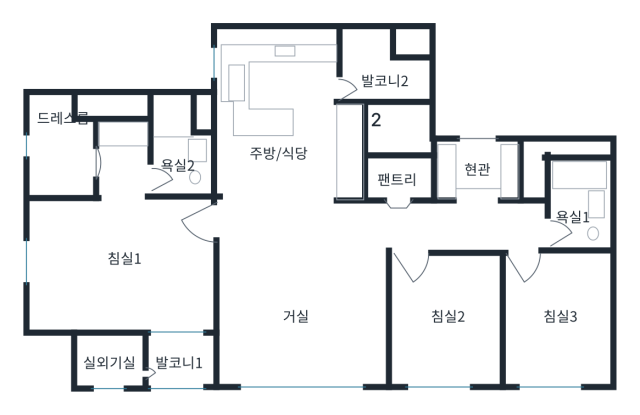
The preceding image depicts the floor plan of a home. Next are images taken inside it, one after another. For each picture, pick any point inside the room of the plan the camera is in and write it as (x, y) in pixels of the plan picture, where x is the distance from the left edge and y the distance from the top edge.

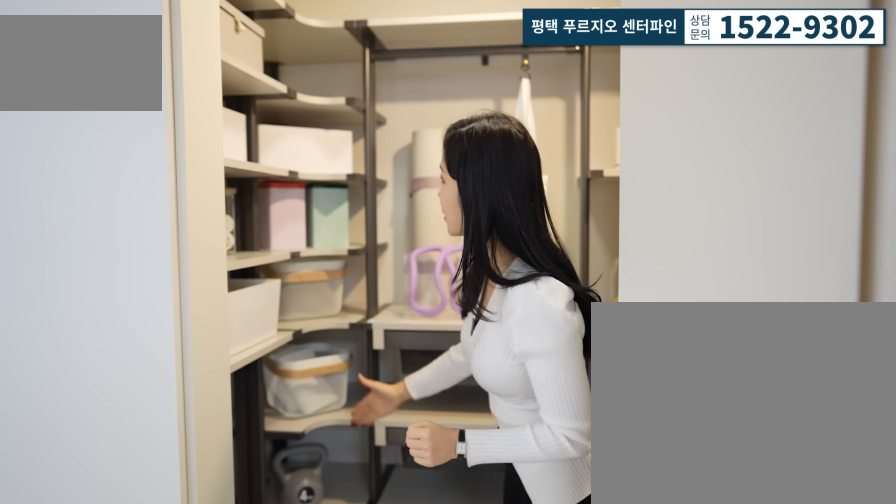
(400, 201)
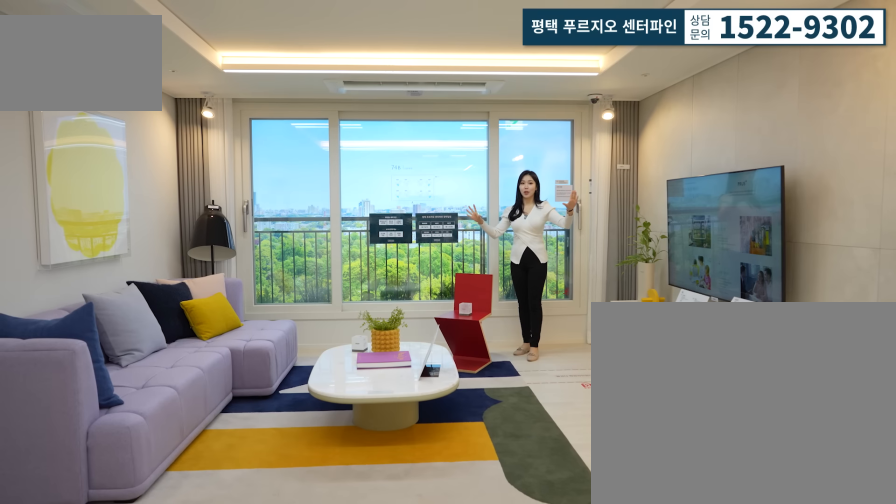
(298, 307)
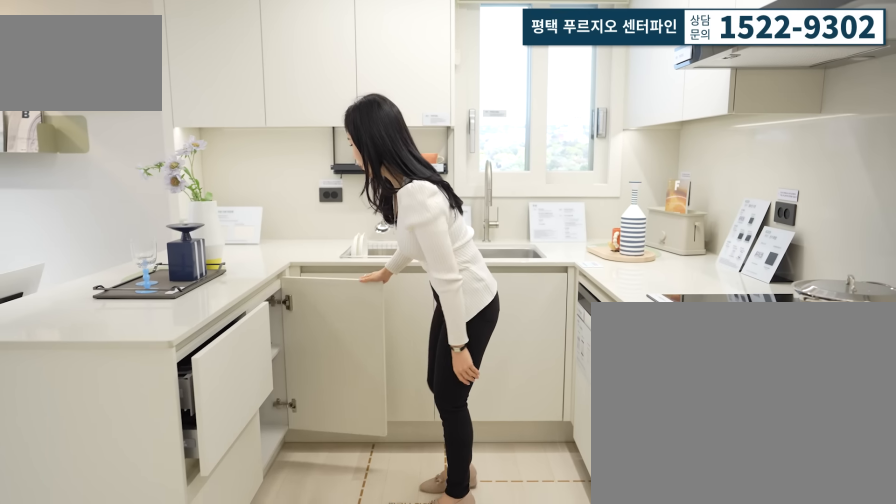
(291, 126)
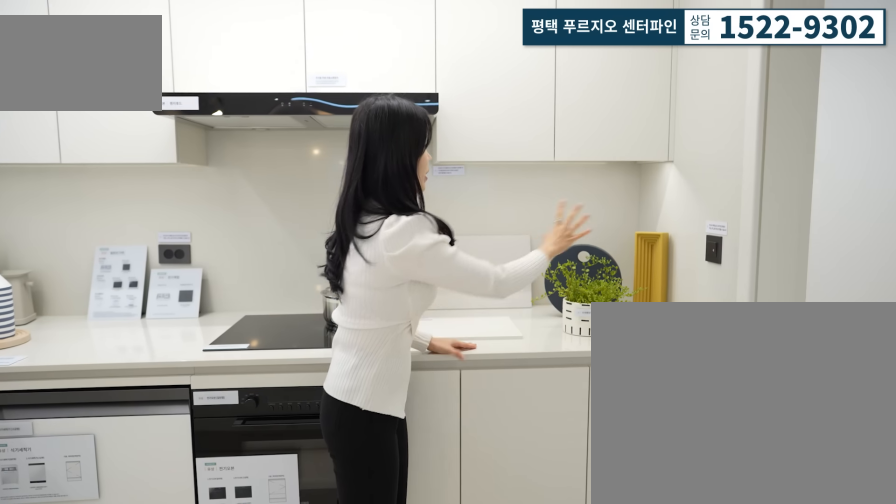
(291, 126)
